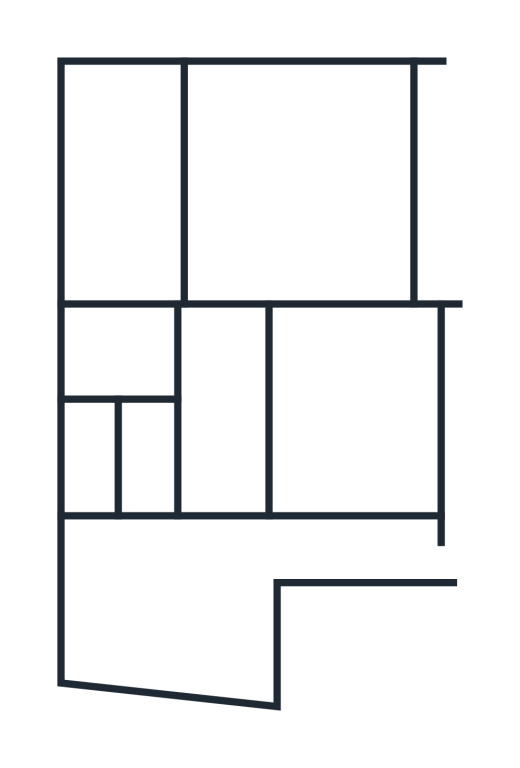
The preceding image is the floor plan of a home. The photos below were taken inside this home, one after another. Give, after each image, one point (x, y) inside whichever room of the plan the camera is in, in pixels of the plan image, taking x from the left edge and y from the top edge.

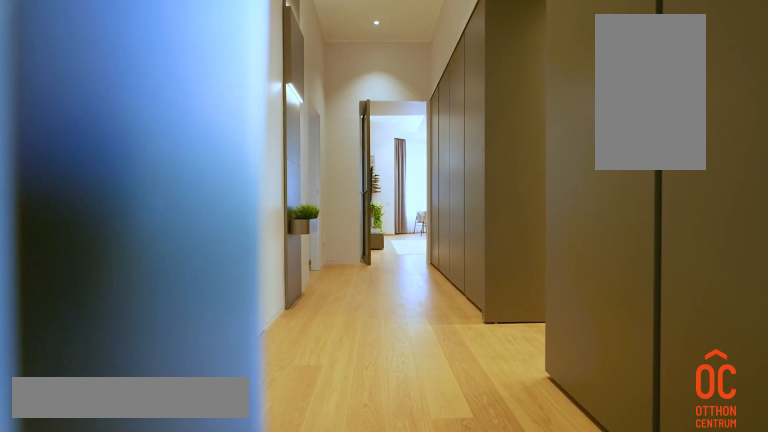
(225, 432)
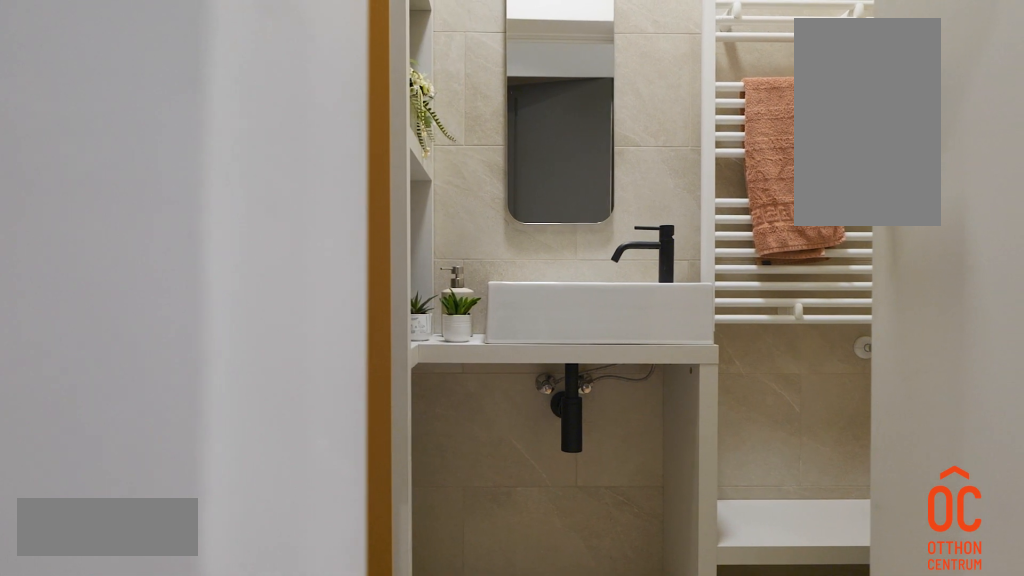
(148, 459)
